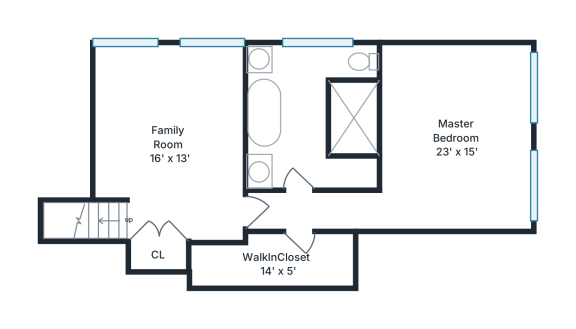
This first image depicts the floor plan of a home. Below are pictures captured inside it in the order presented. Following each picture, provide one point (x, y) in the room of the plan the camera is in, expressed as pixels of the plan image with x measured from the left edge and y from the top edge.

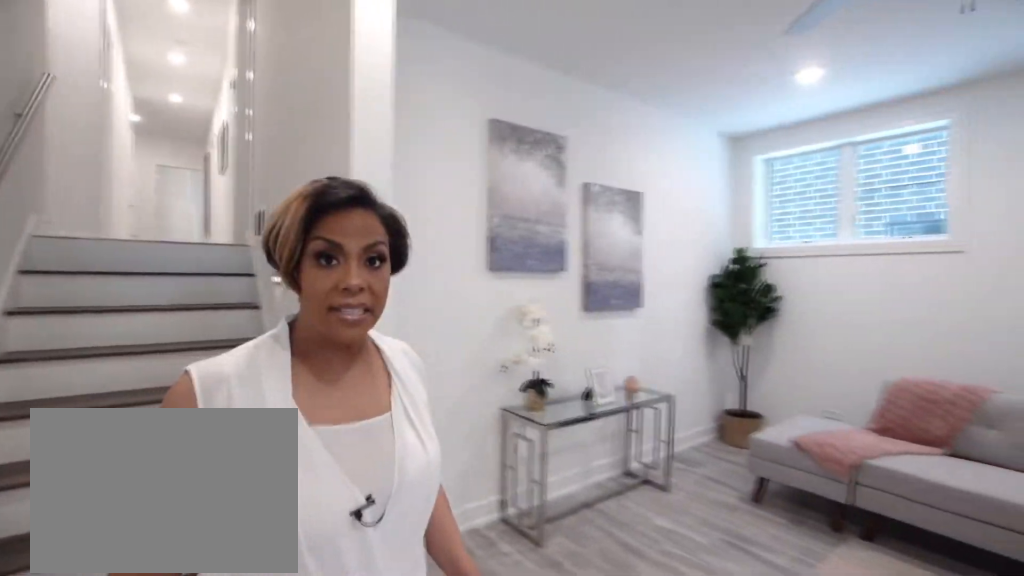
(170, 139)
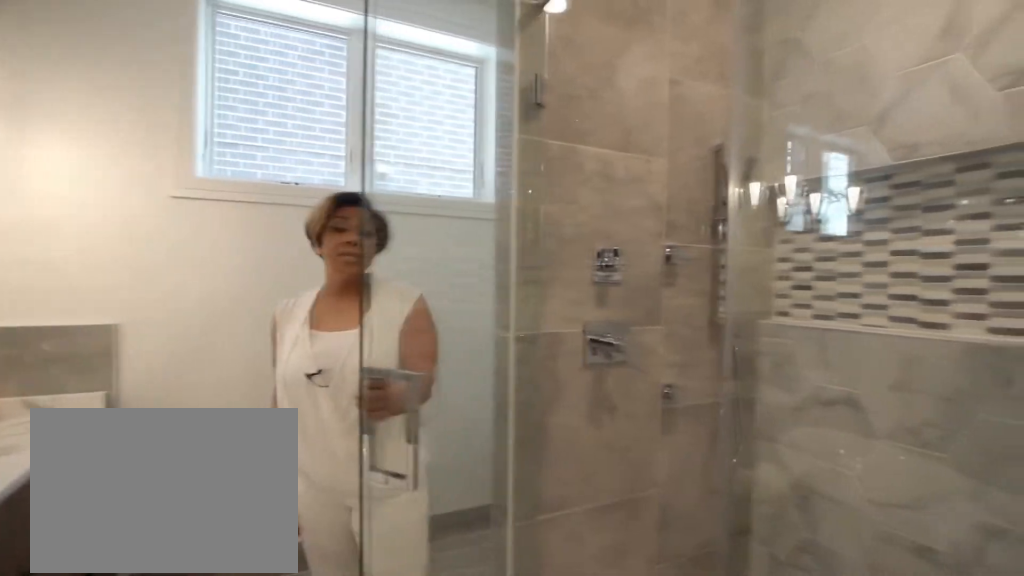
(313, 118)
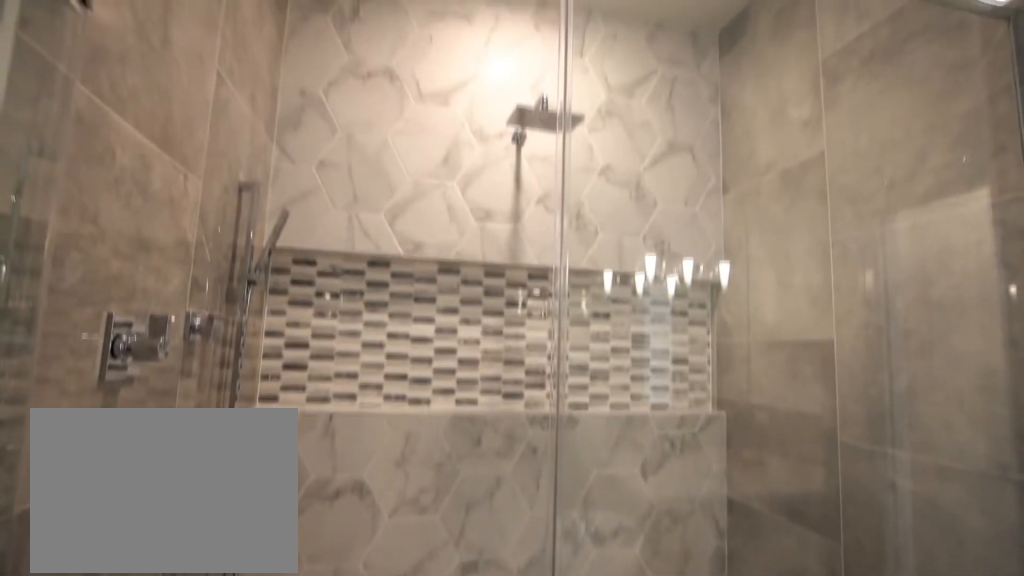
(313, 118)
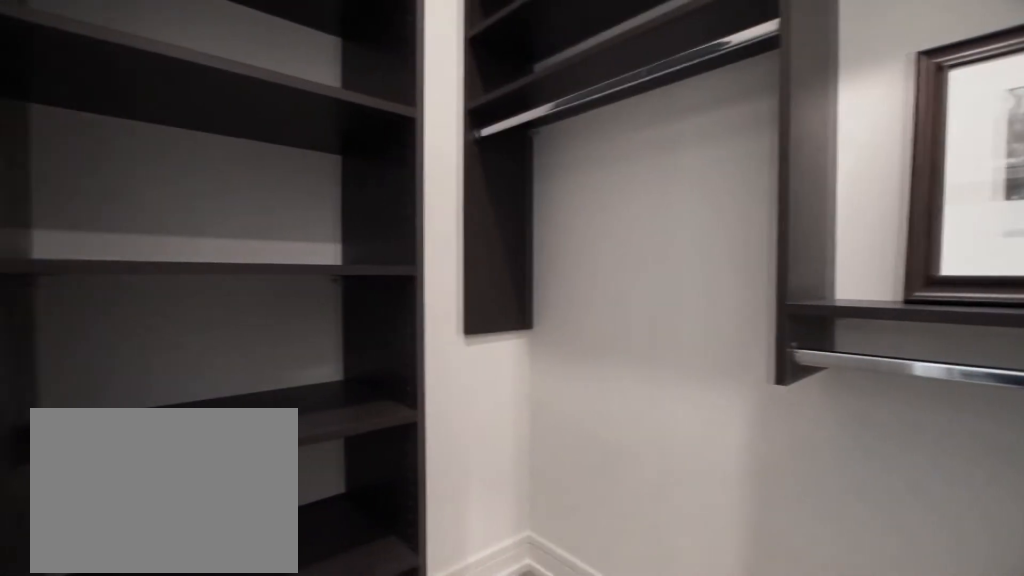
(275, 261)
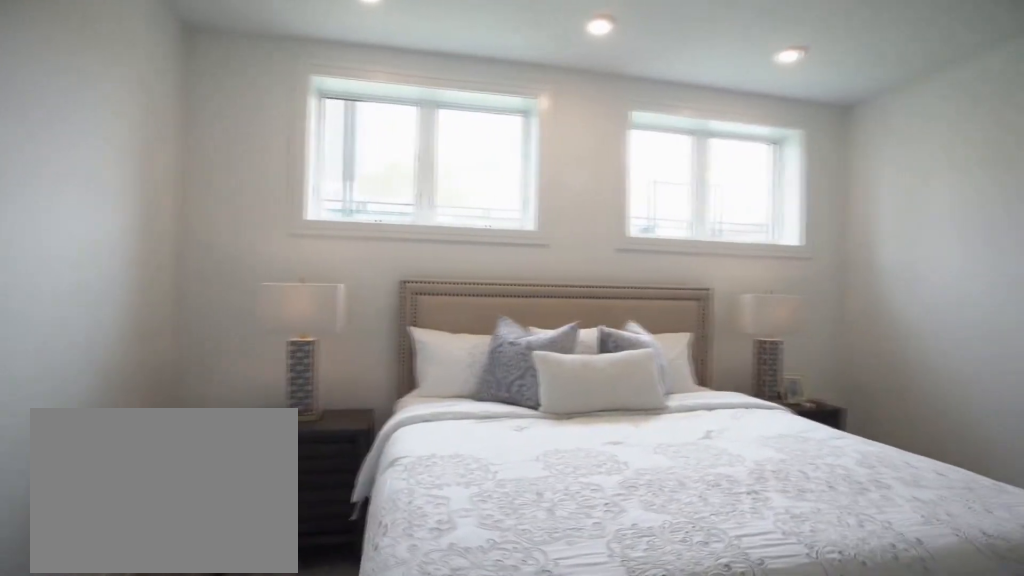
(455, 134)
